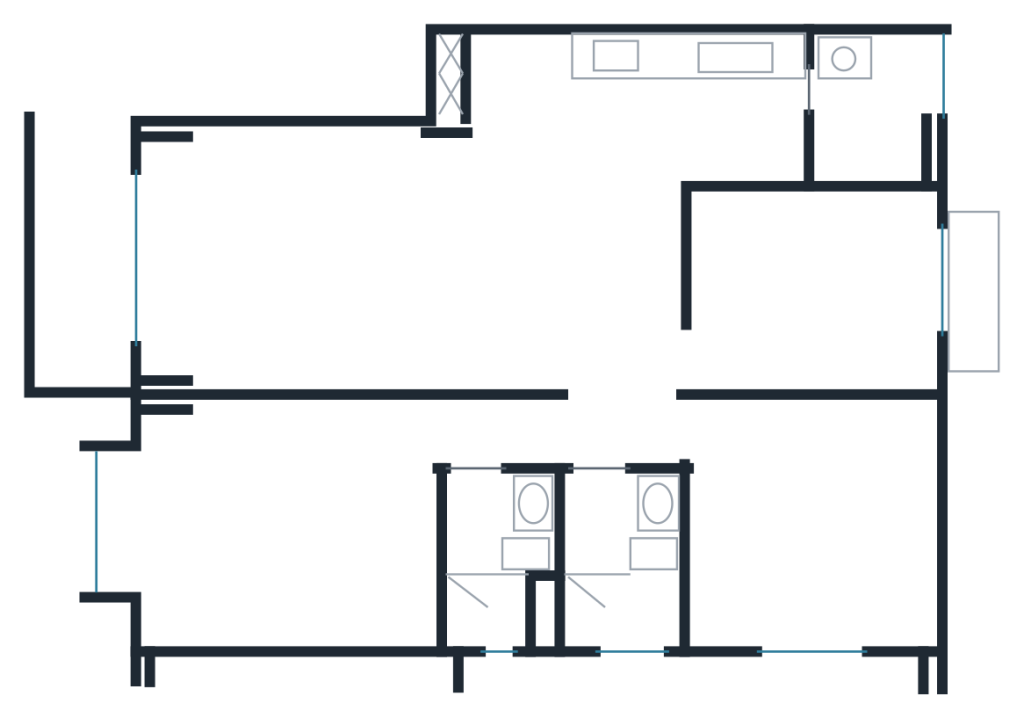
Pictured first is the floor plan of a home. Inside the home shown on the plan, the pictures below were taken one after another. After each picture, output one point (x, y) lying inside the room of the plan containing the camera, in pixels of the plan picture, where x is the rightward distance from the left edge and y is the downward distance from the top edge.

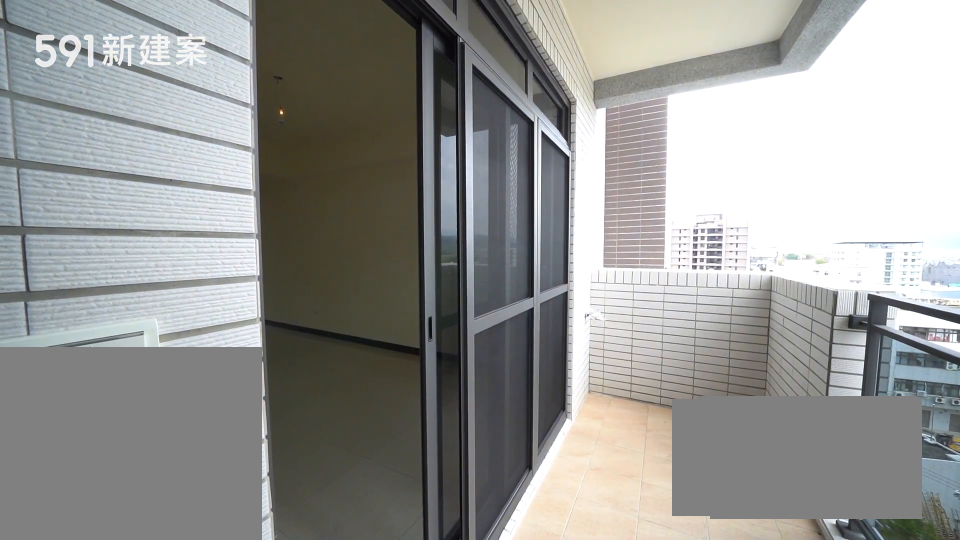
(81, 256)
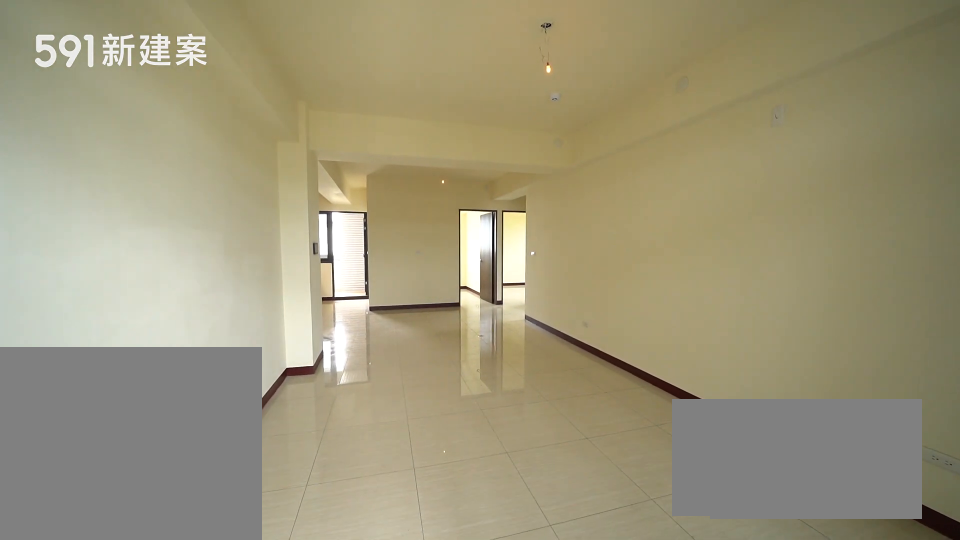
(415, 258)
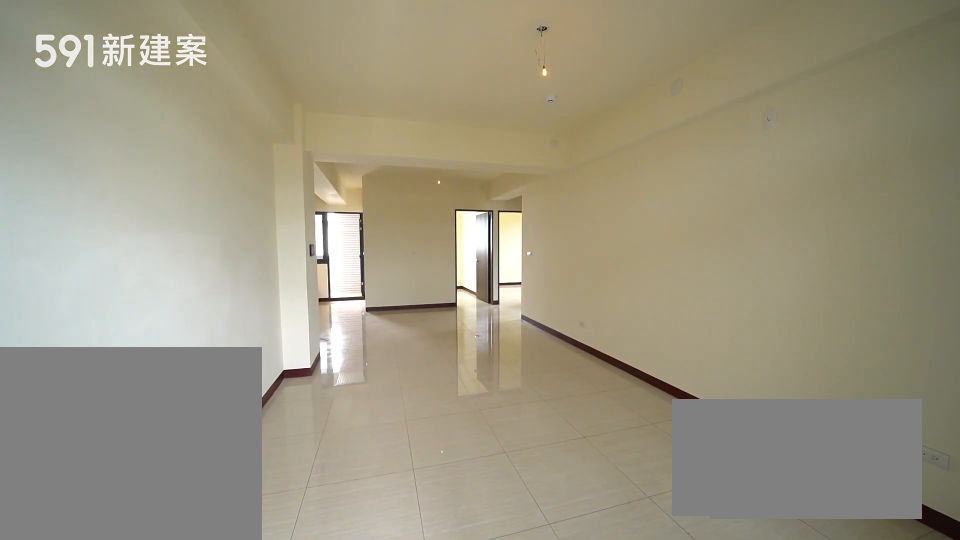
(415, 258)
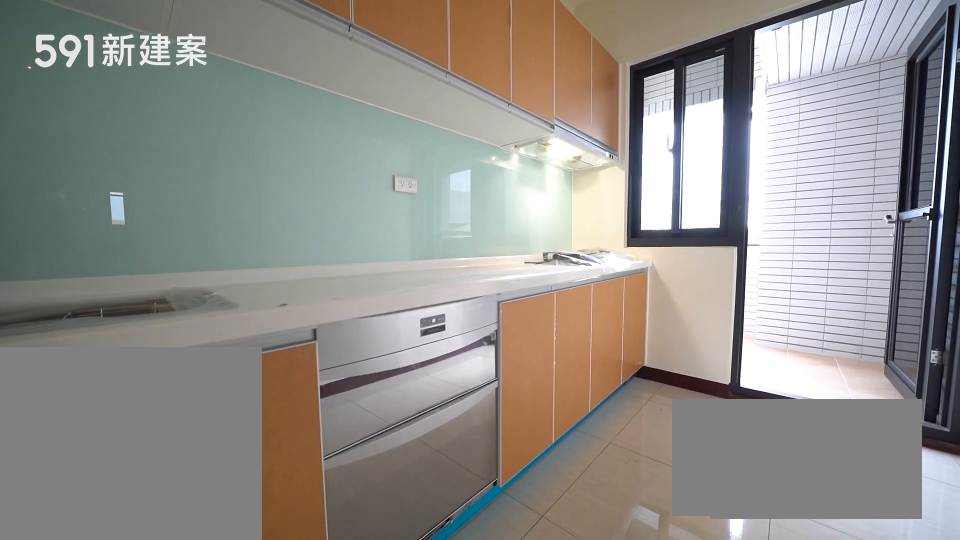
(640, 111)
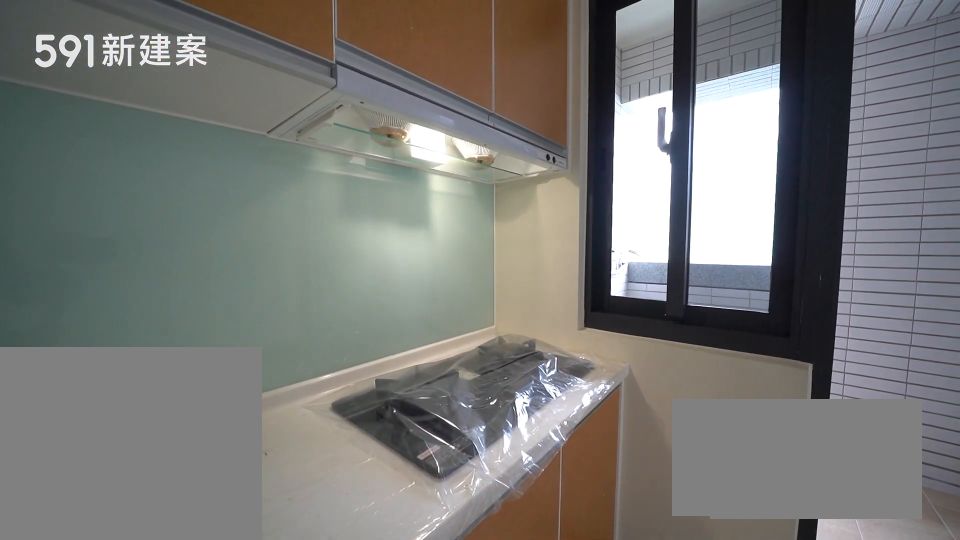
(640, 111)
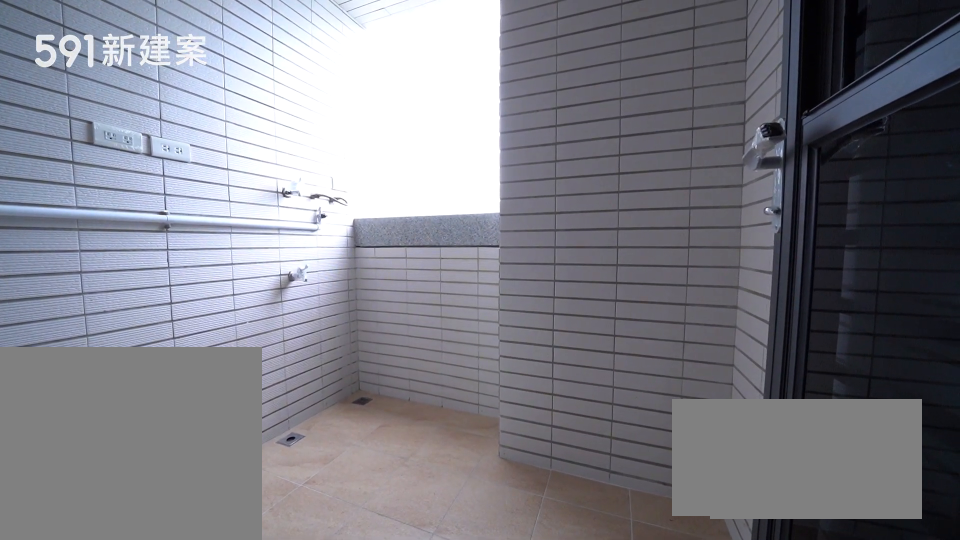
(873, 106)
